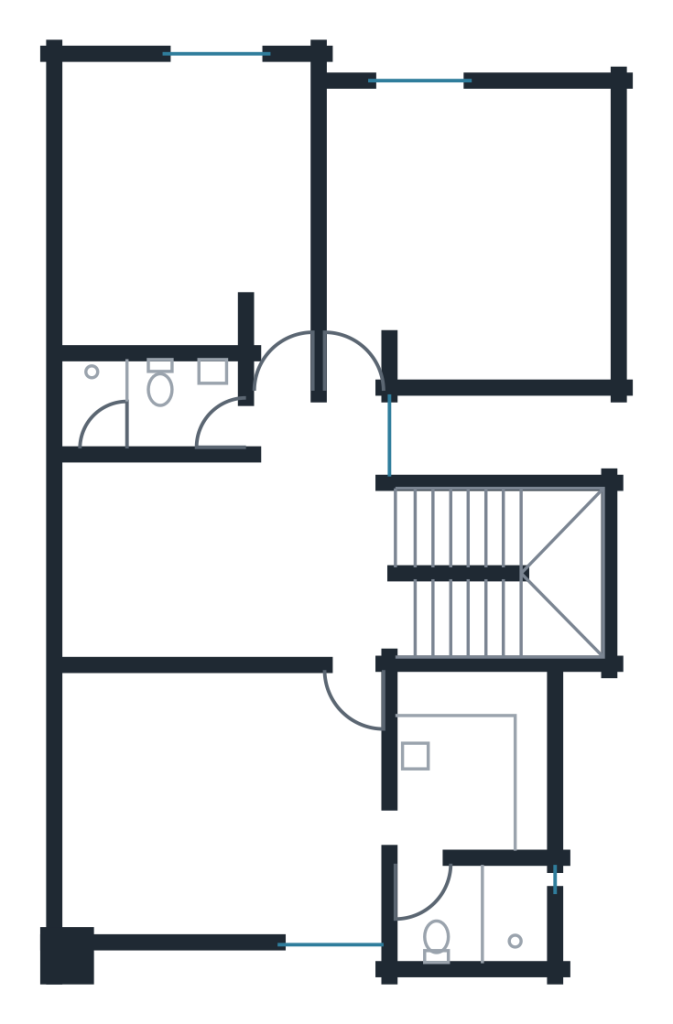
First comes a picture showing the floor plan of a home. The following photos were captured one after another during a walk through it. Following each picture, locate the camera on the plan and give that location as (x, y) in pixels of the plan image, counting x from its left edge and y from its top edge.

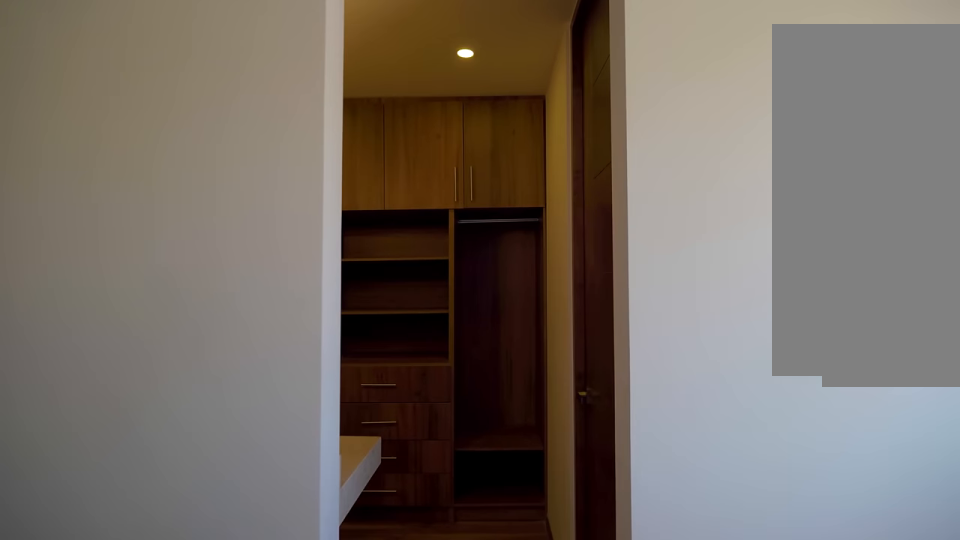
(316, 856)
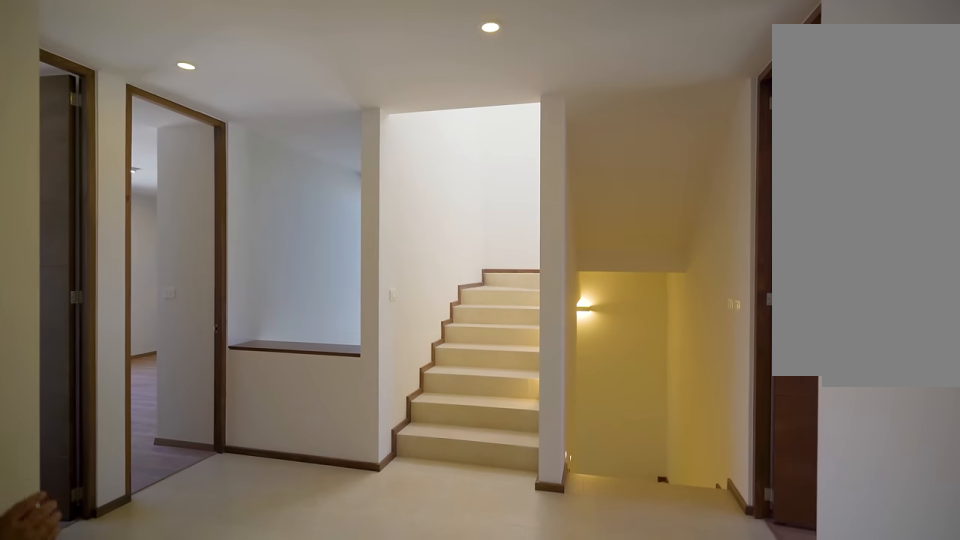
(311, 594)
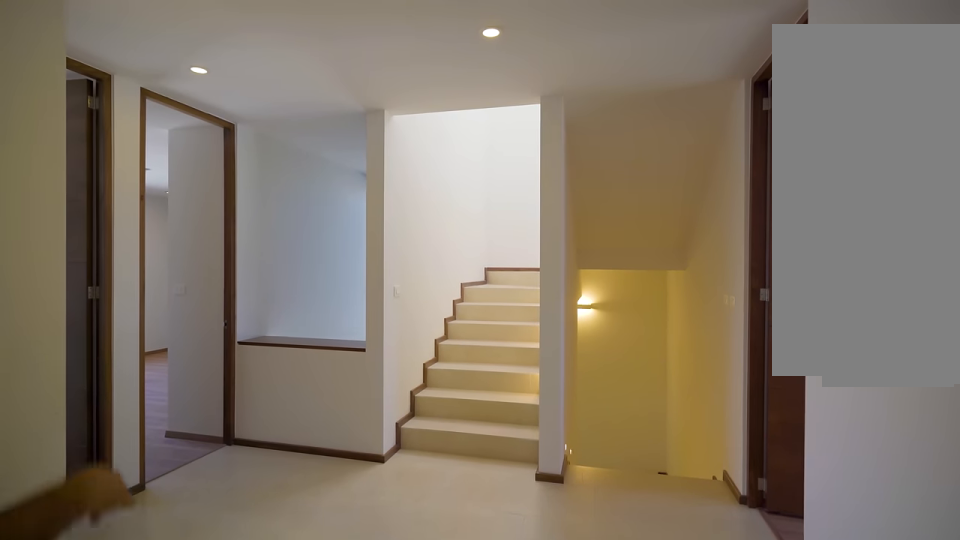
(311, 594)
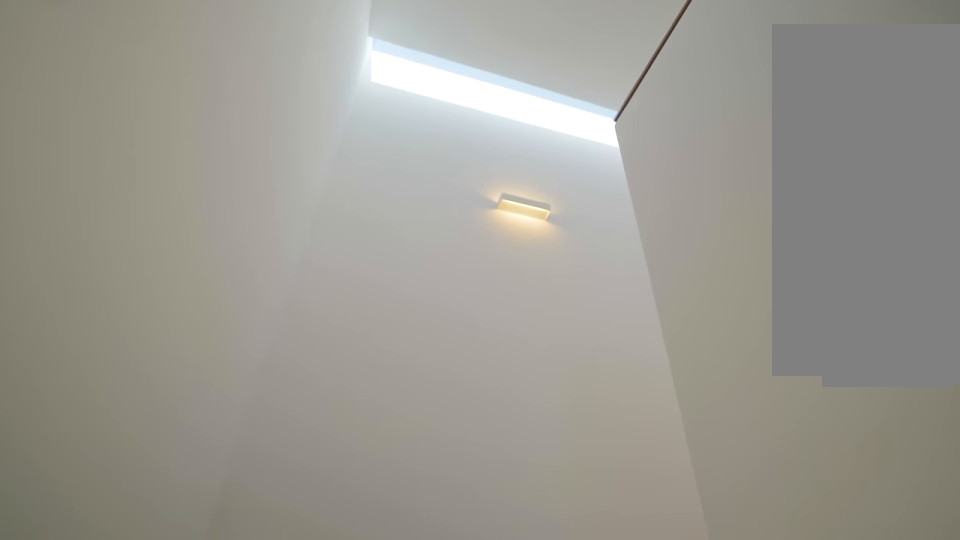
(492, 533)
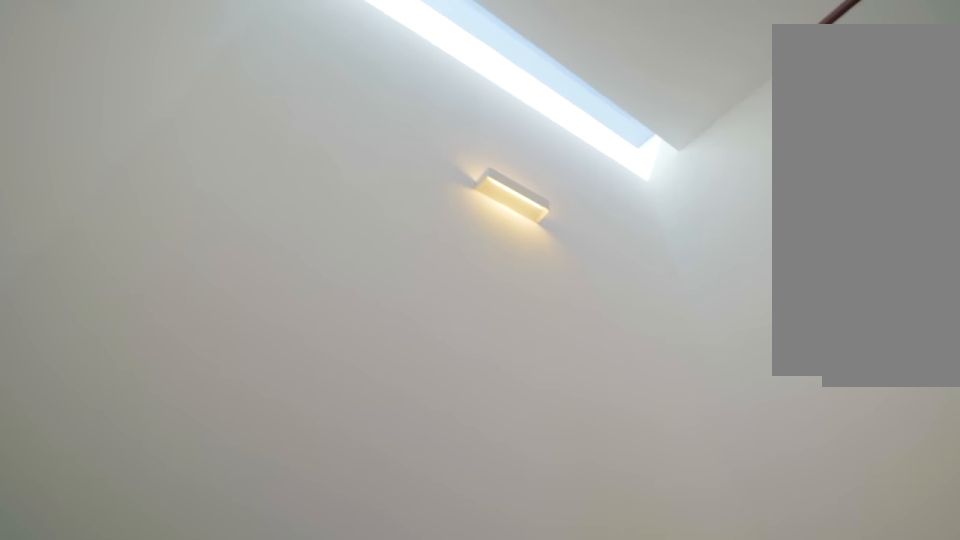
(508, 533)
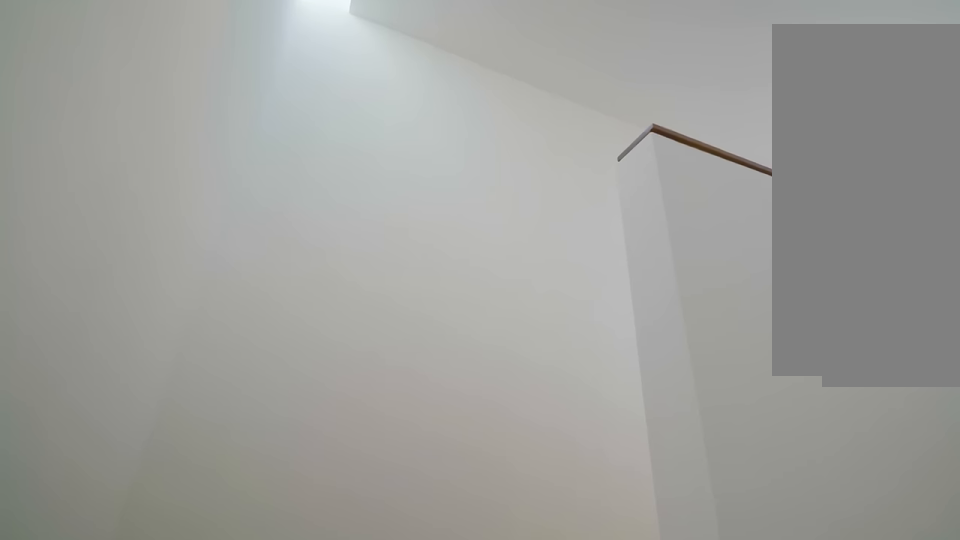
(548, 531)
